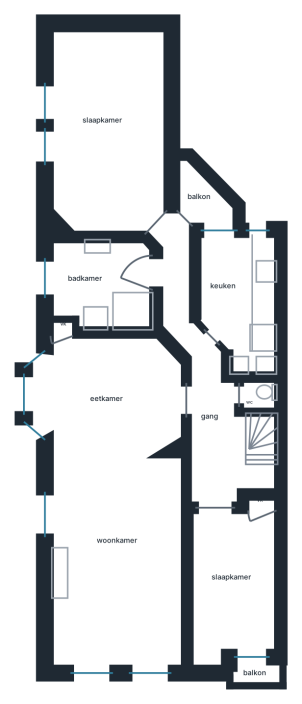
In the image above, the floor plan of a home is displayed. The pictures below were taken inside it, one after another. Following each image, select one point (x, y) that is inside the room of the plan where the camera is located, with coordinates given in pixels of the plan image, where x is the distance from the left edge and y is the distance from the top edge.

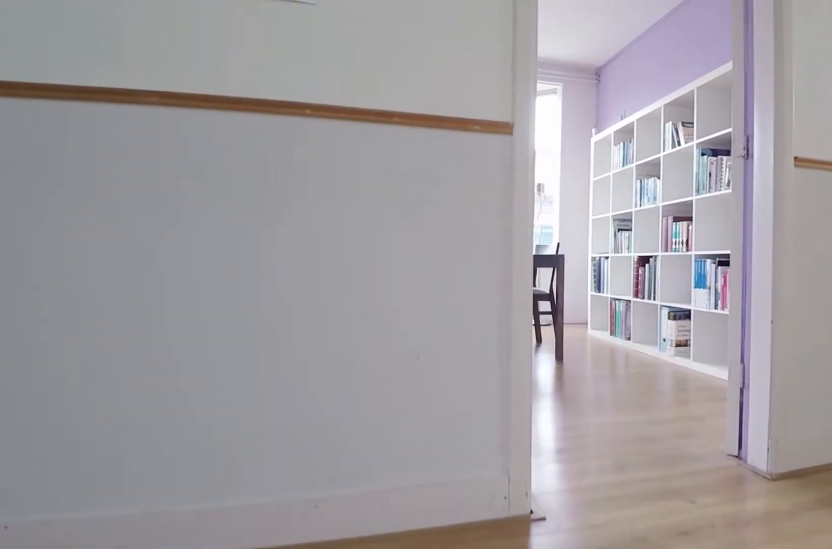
(259, 440)
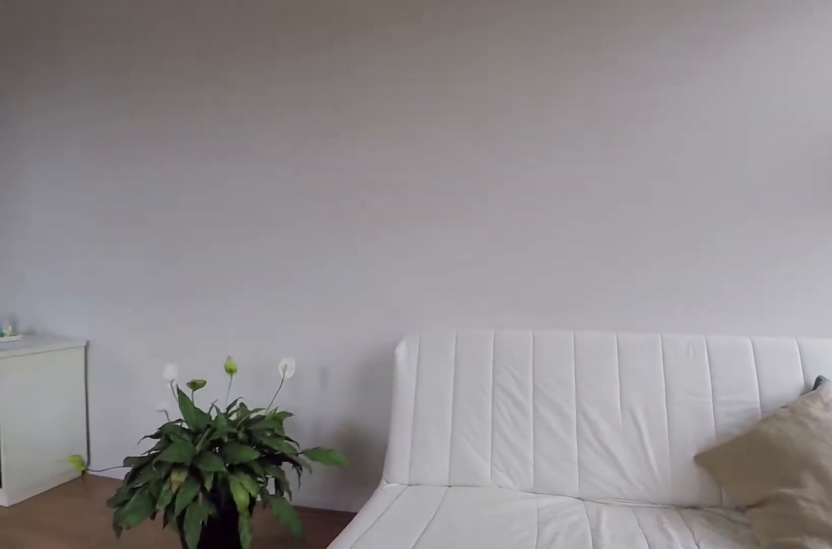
(116, 501)
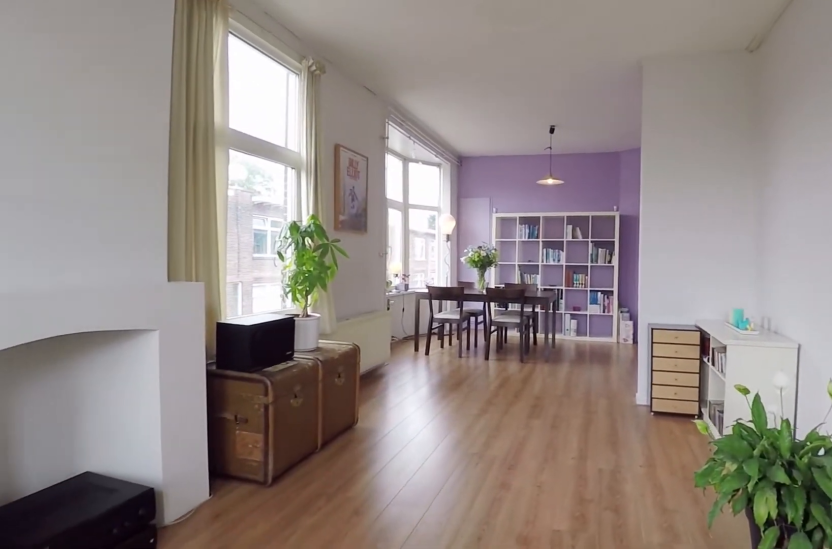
(116, 501)
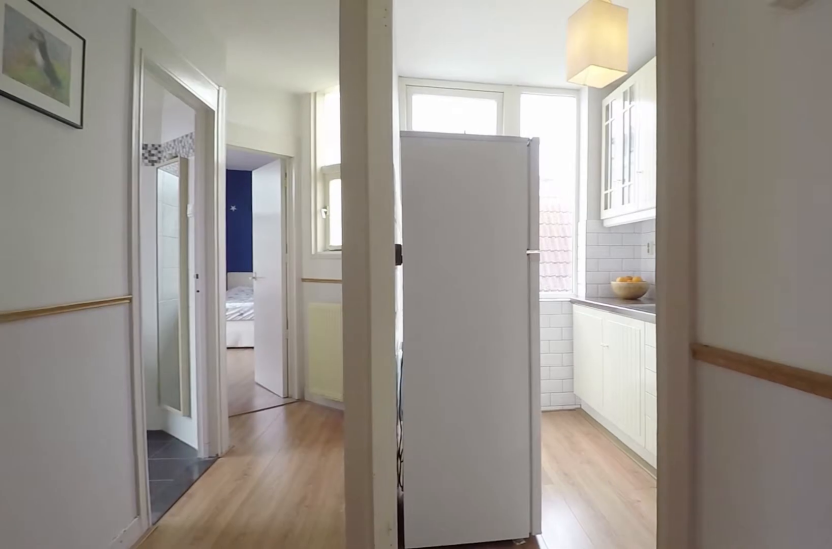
(260, 439)
